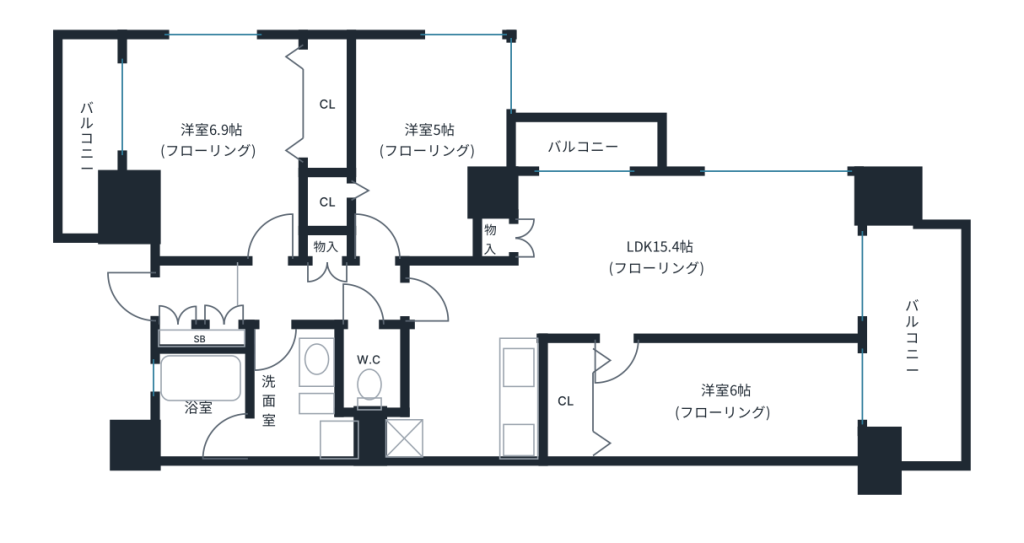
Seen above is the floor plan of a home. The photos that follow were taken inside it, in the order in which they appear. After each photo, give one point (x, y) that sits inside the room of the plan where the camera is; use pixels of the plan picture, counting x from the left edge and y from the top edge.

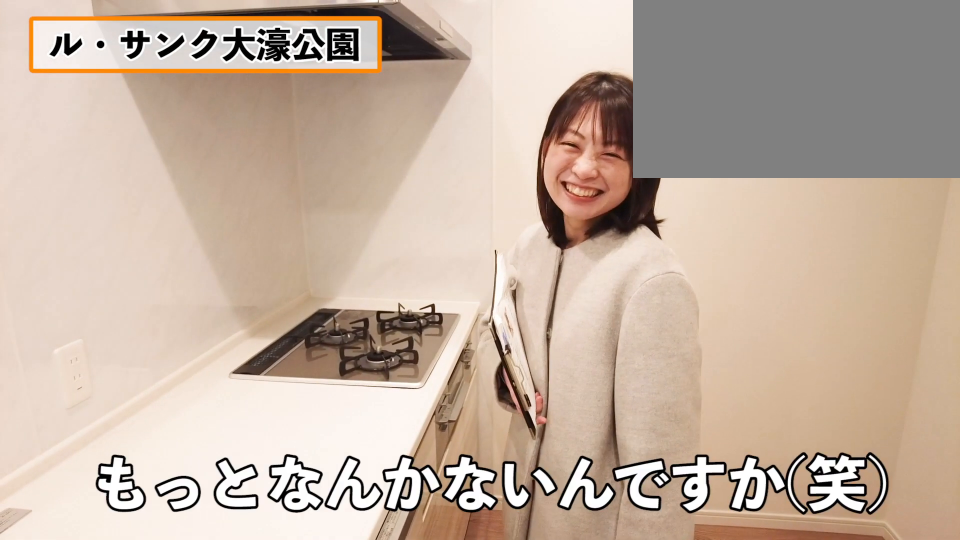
(466, 408)
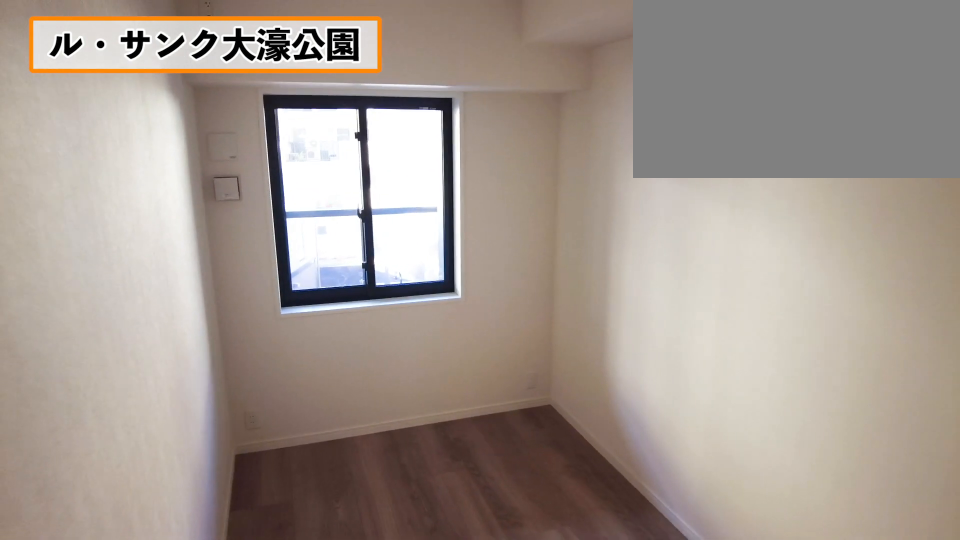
(727, 400)
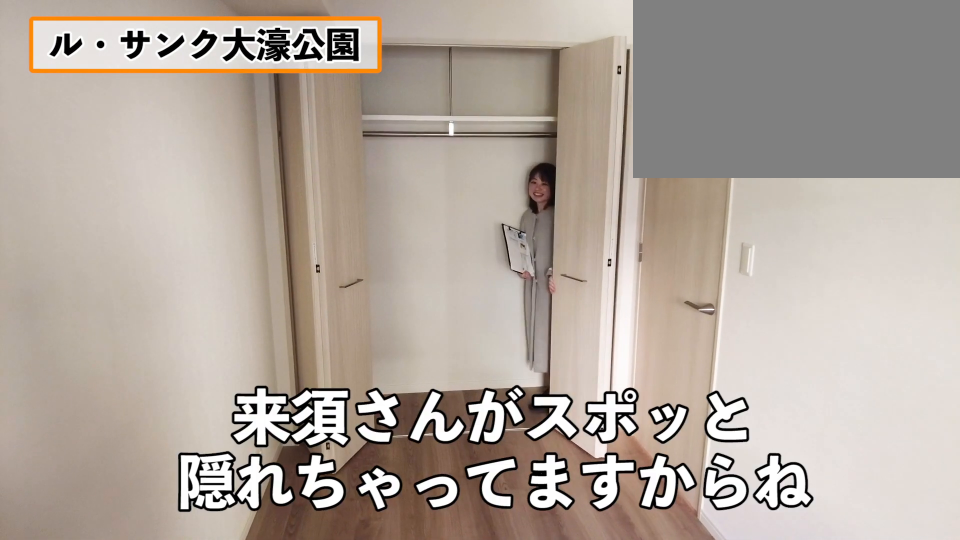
(727, 400)
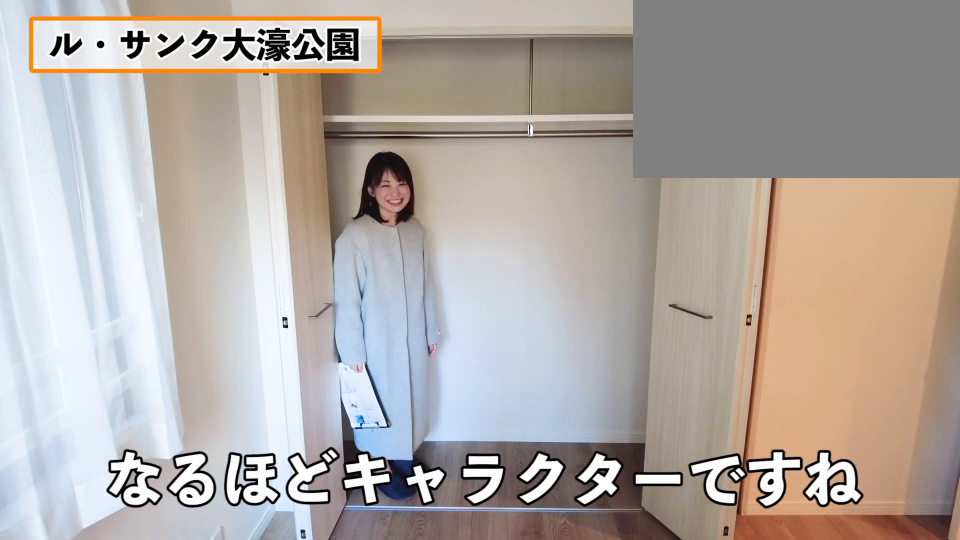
(212, 137)
